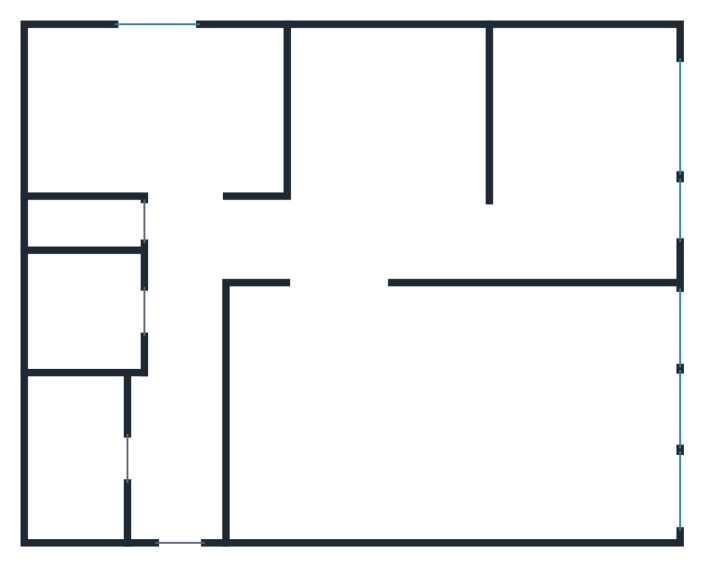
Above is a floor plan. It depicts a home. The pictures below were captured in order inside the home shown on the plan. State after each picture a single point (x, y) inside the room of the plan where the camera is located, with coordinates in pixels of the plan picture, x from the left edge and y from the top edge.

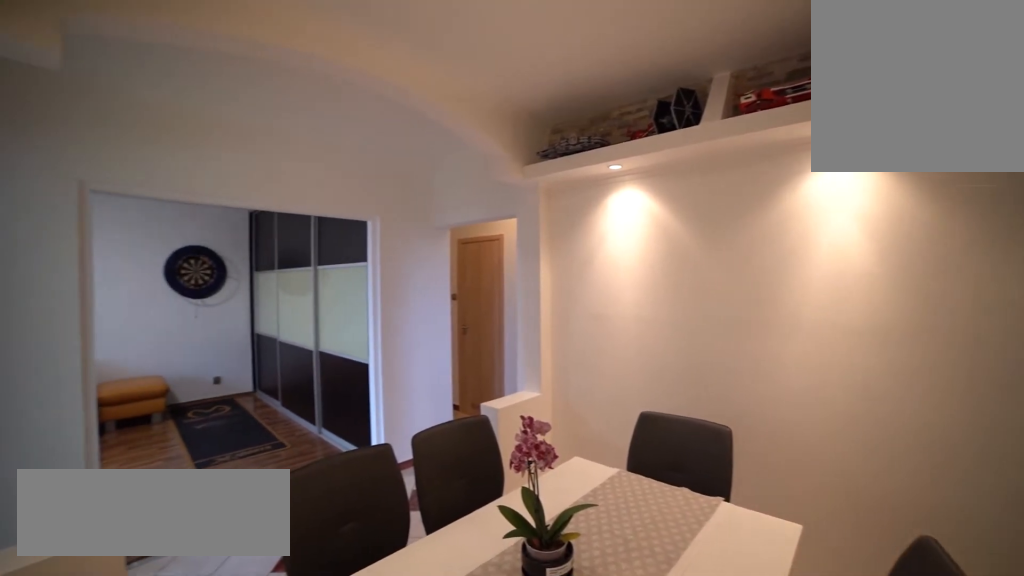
(389, 114)
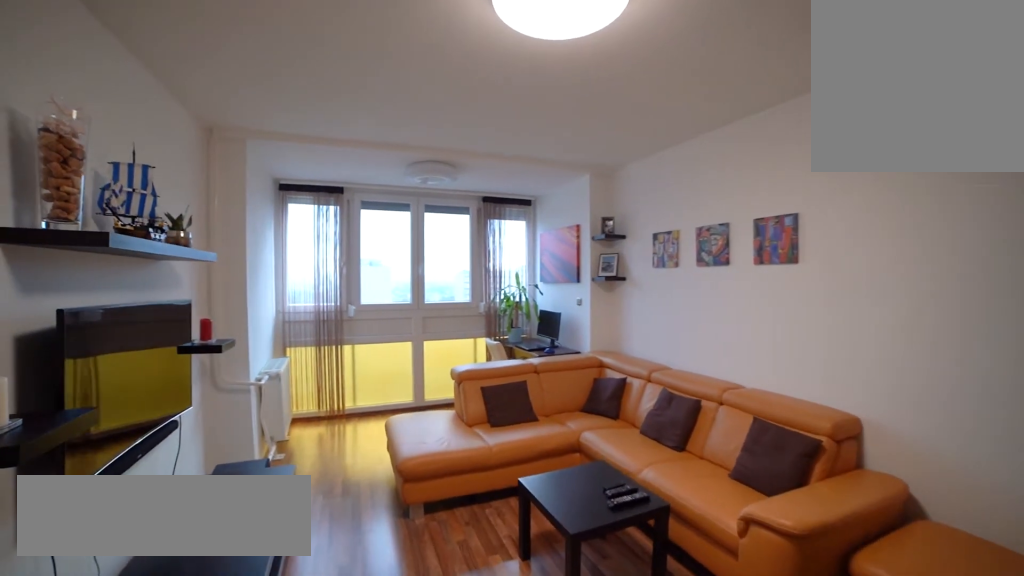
(353, 409)
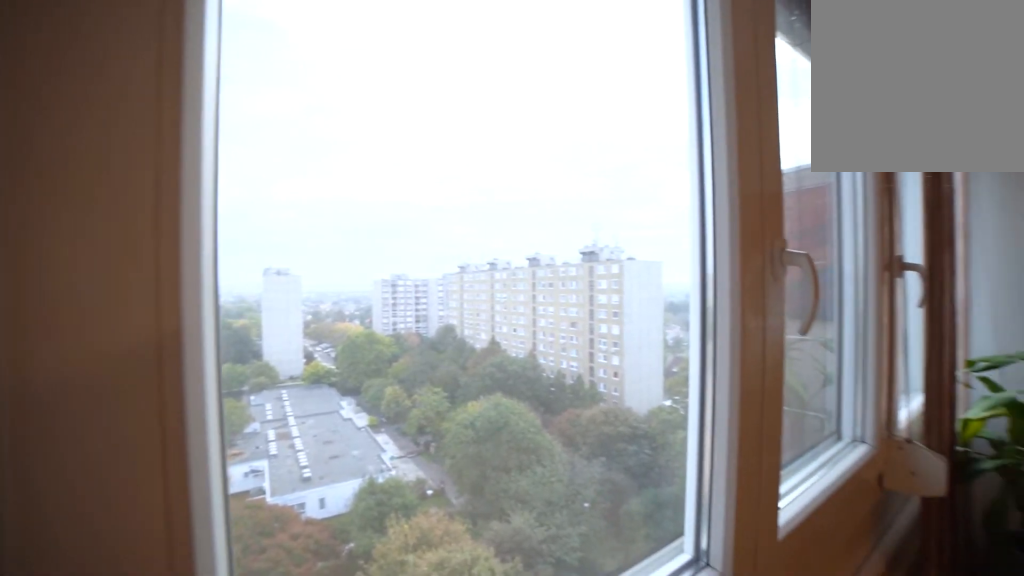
(592, 414)
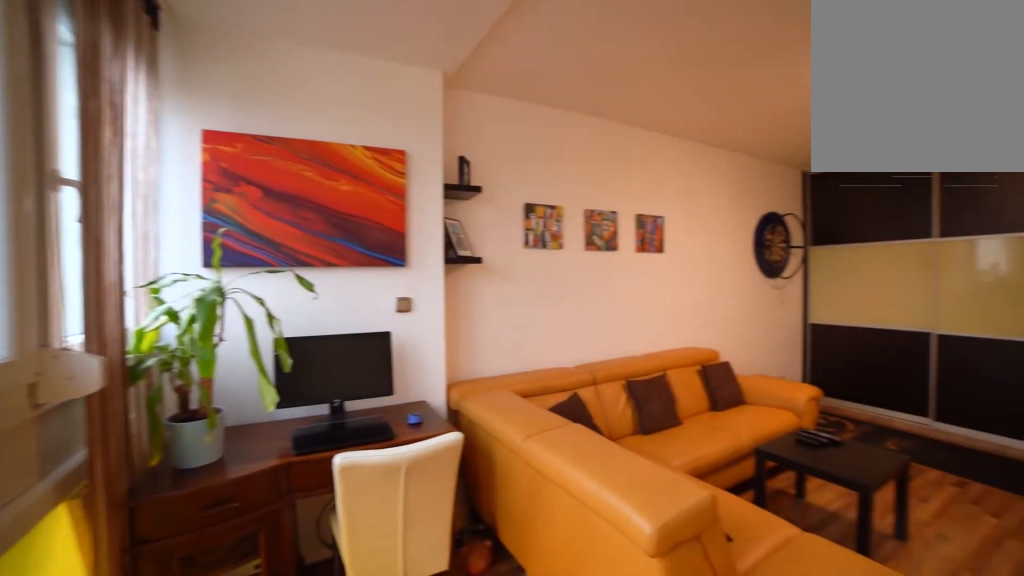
(592, 414)
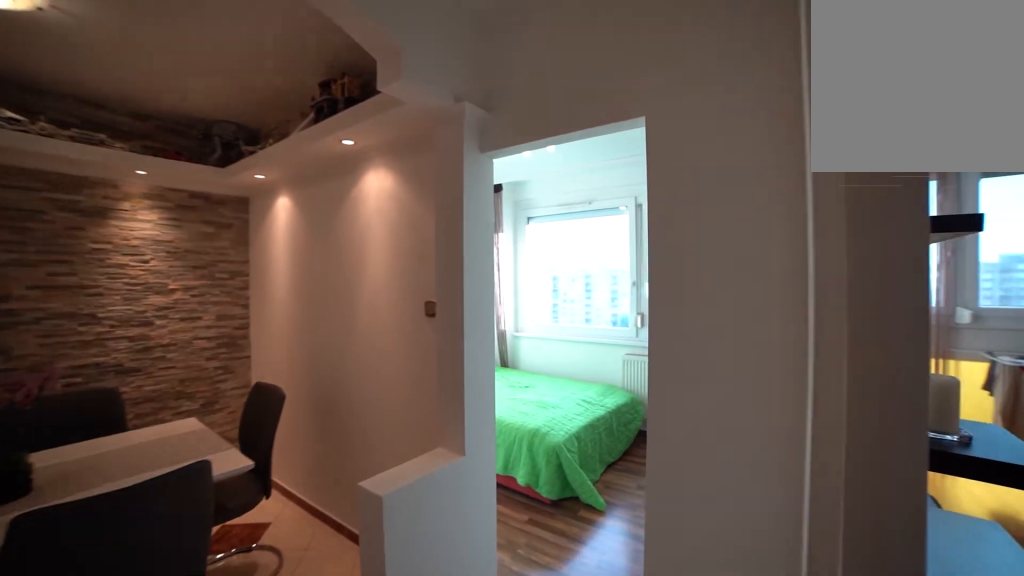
(334, 283)
